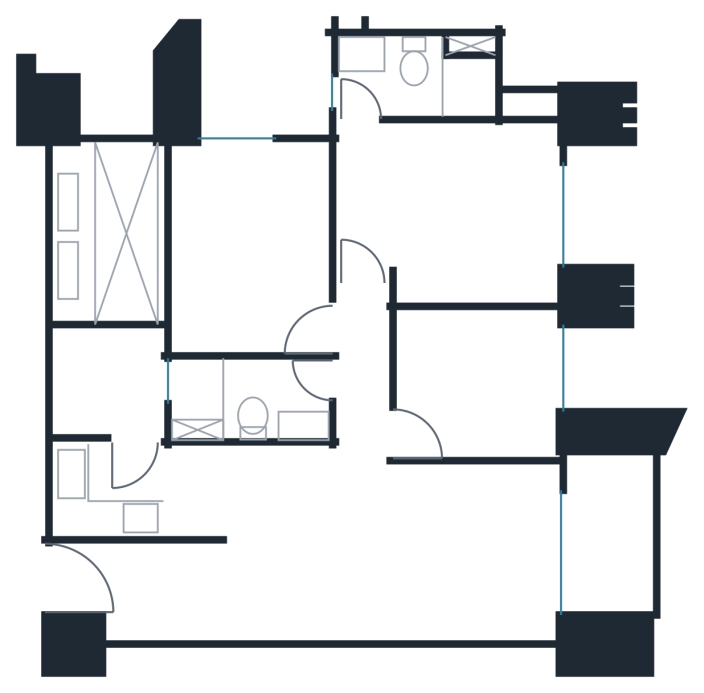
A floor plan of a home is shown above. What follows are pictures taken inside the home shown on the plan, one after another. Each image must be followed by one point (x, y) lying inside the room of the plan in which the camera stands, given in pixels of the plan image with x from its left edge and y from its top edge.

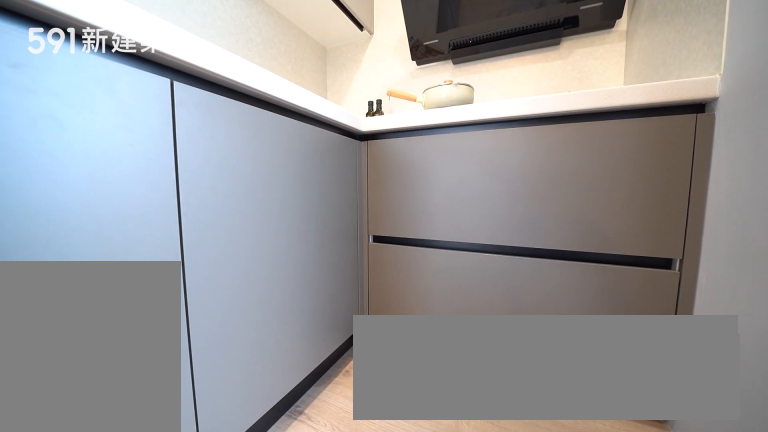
(142, 492)
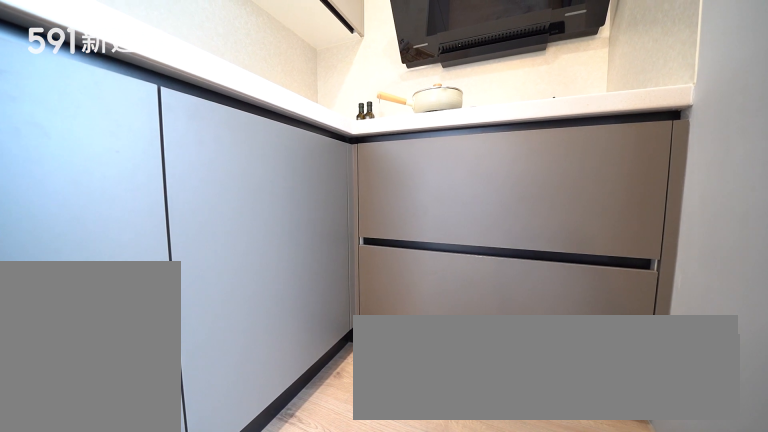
(142, 492)
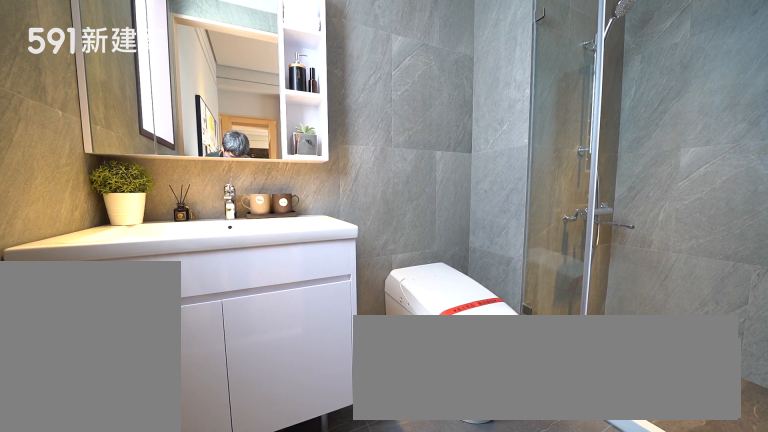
(416, 72)
